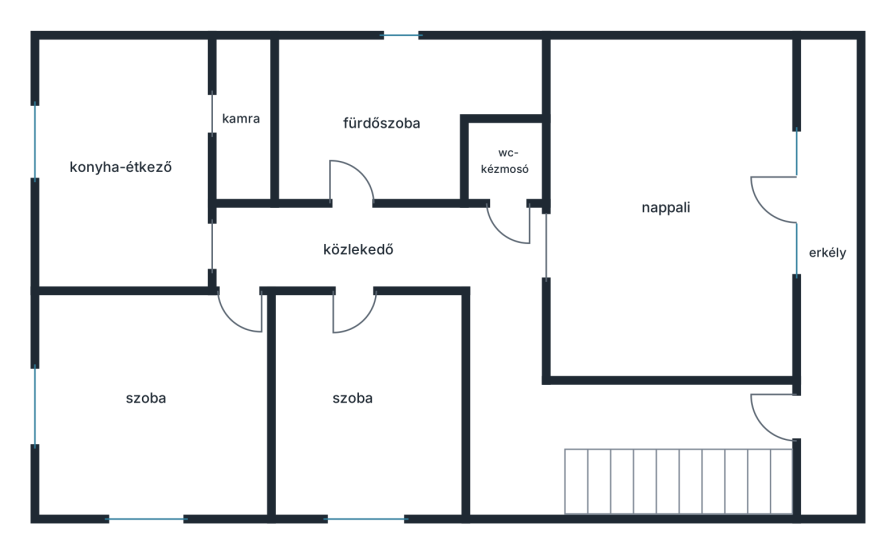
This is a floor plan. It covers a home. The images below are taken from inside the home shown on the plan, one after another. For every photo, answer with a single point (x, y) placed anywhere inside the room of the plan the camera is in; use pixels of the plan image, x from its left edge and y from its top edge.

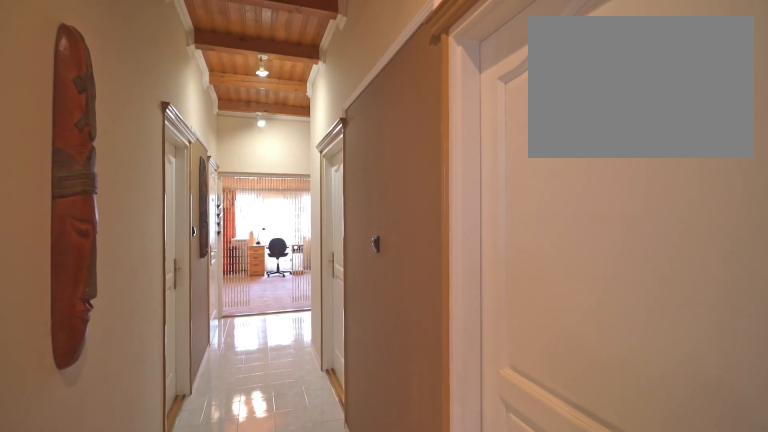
(360, 248)
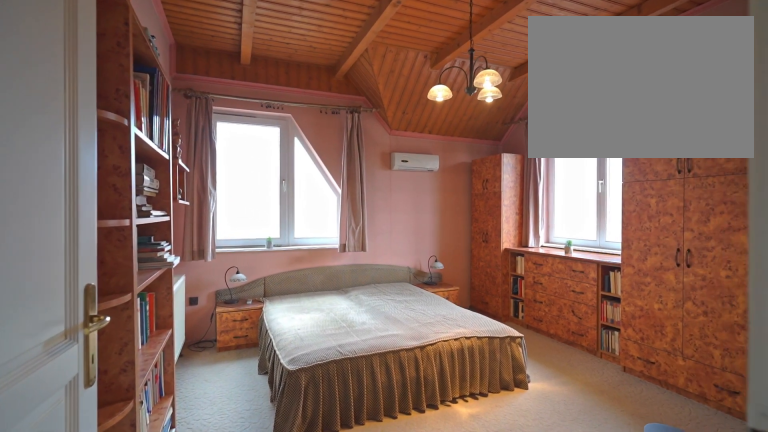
(160, 434)
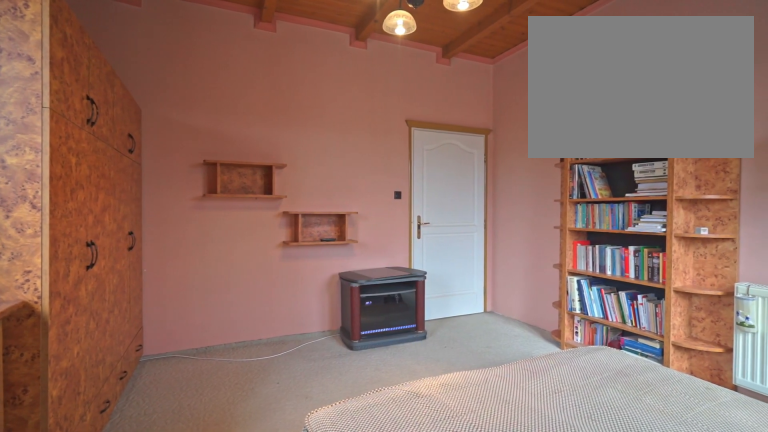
(160, 434)
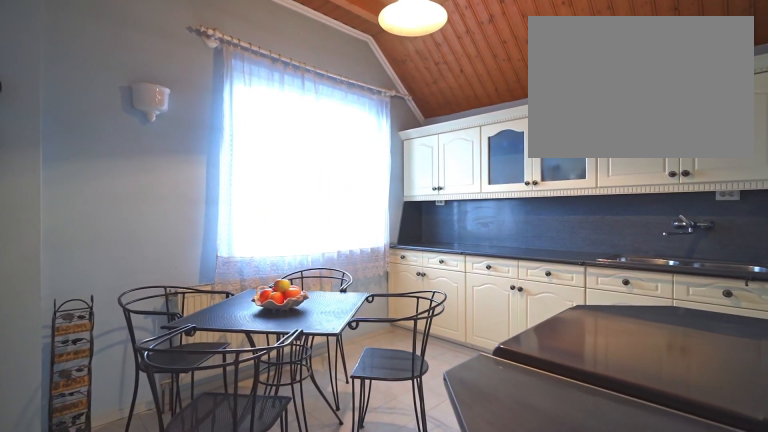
(125, 161)
